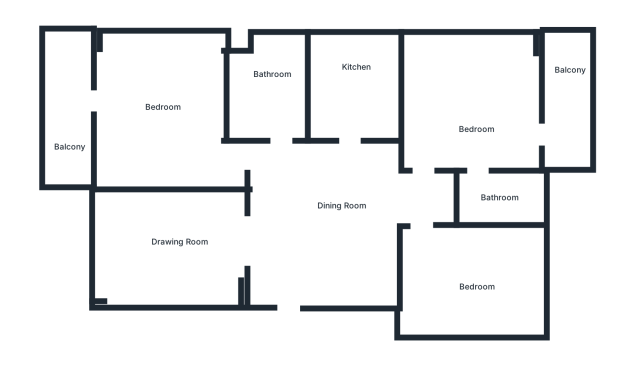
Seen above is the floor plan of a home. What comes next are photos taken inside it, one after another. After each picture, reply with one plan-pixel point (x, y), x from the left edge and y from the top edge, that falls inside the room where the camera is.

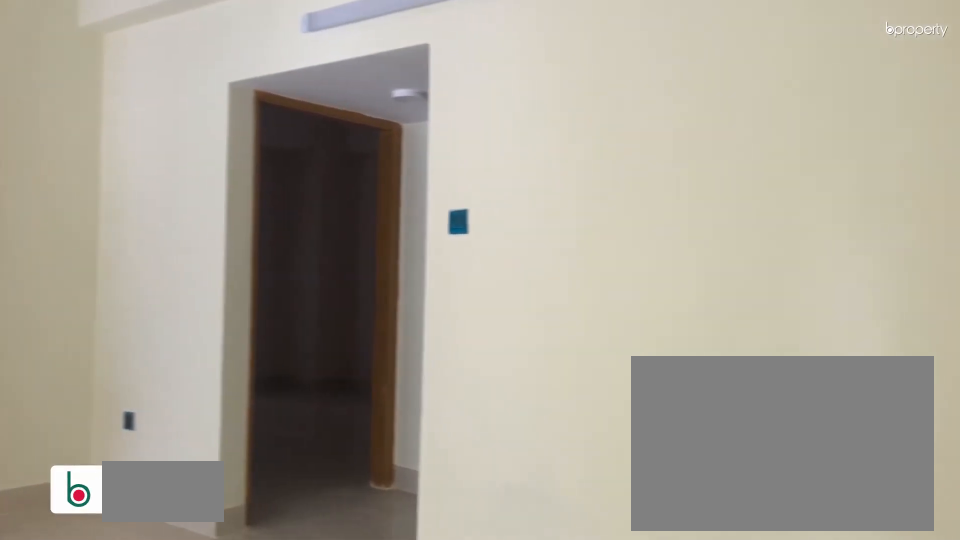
(347, 208)
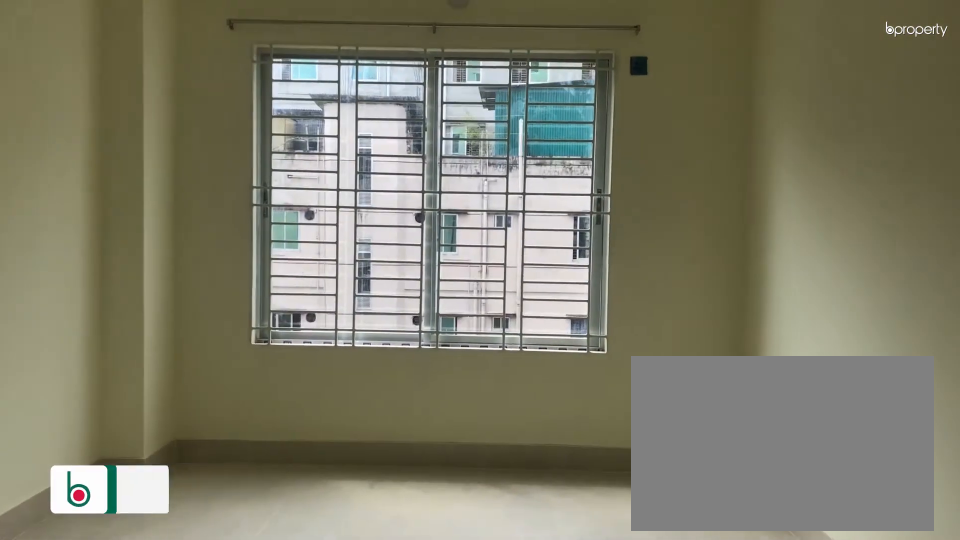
(180, 234)
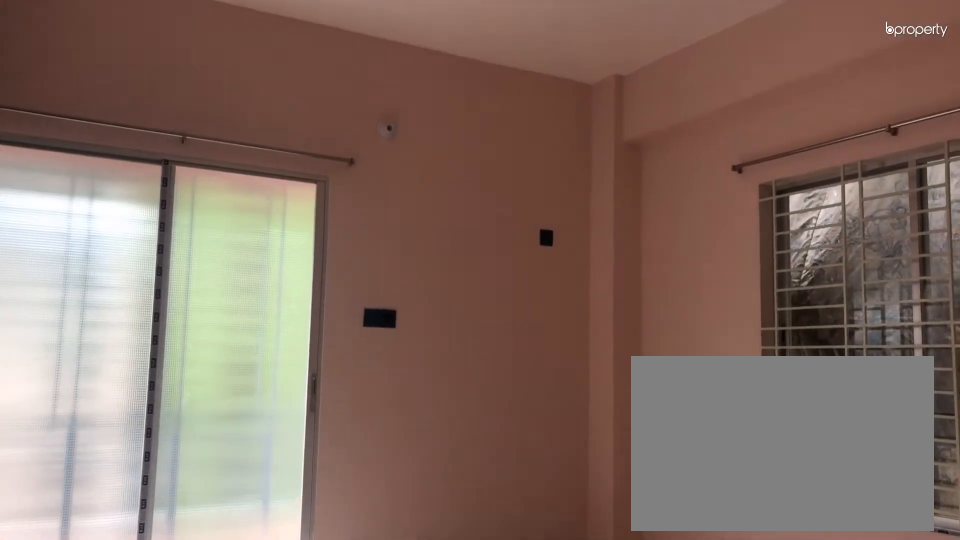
(161, 119)
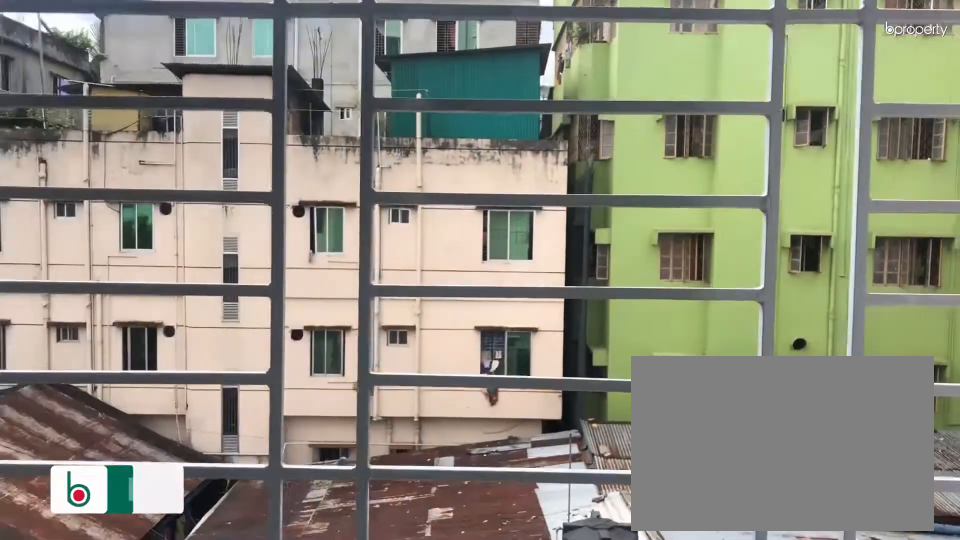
(66, 135)
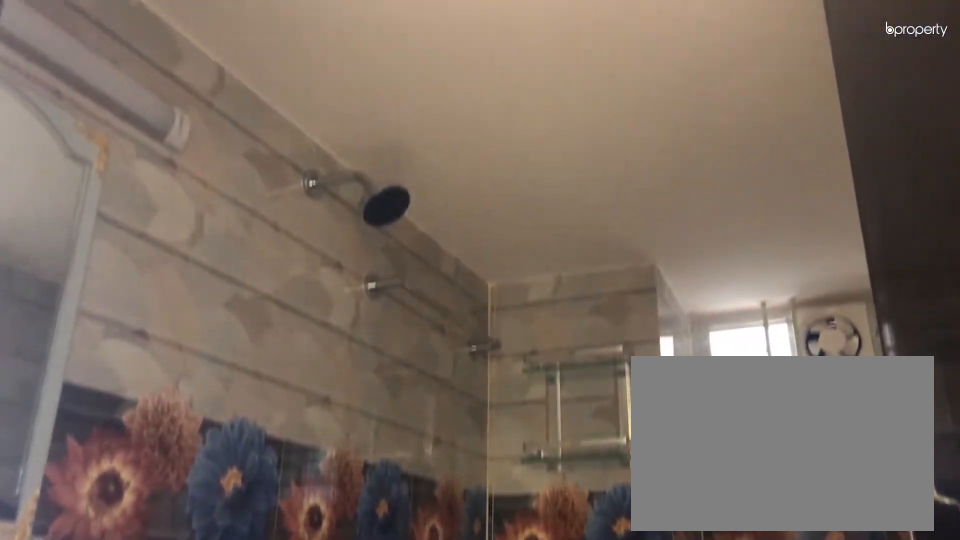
(271, 96)
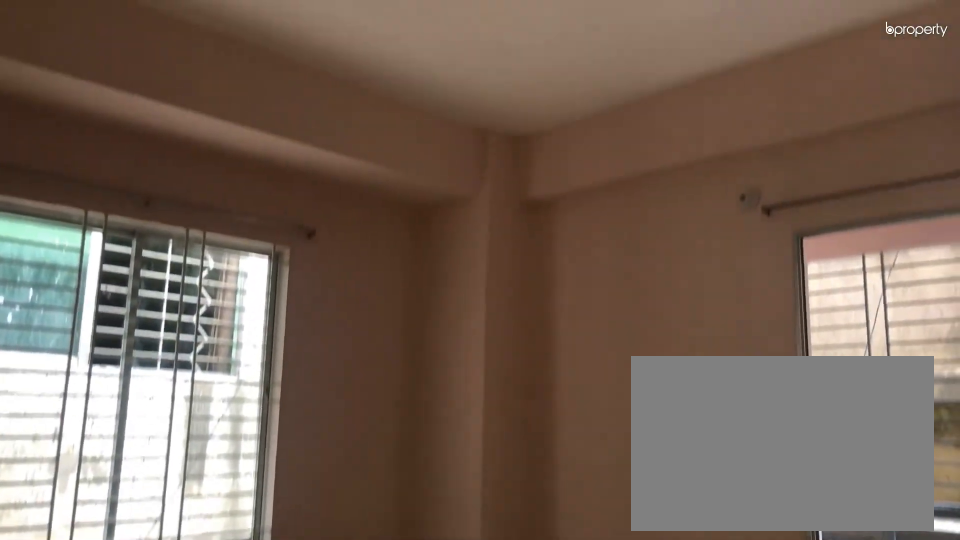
(473, 103)
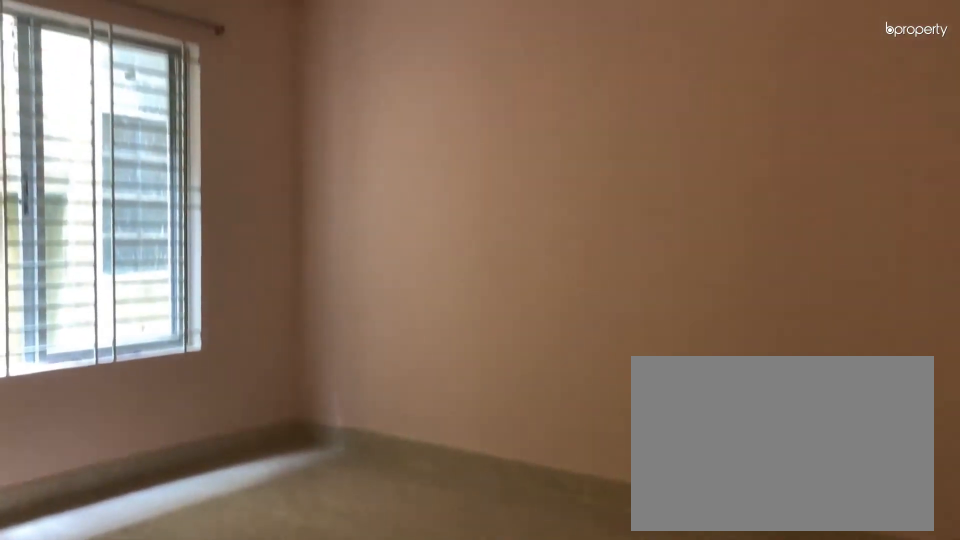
(476, 288)
